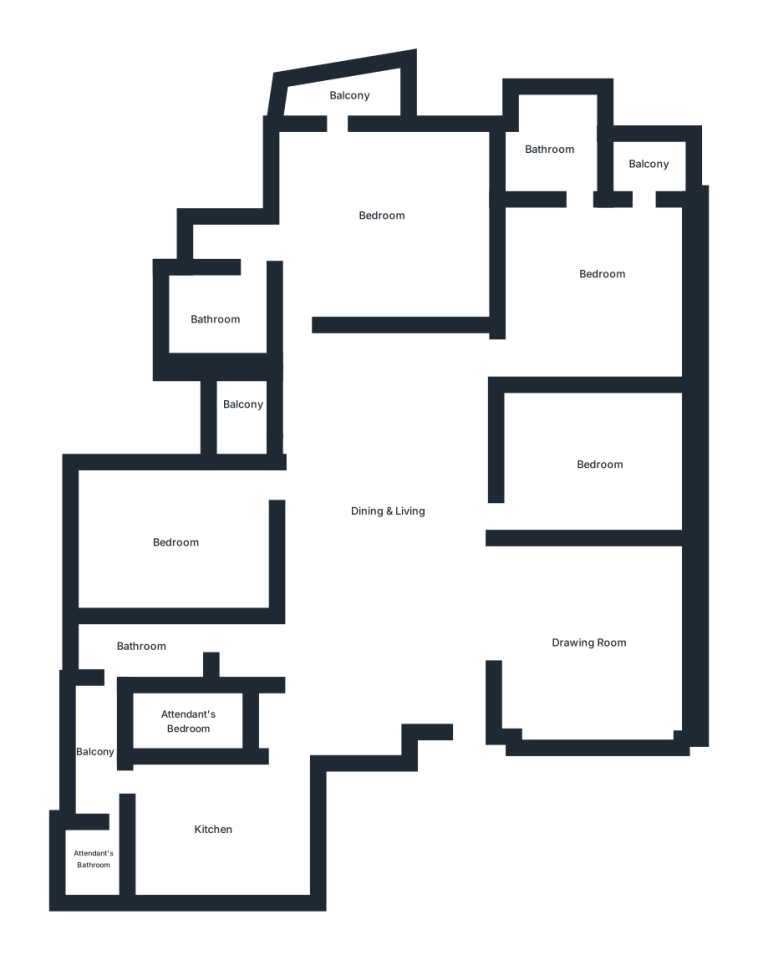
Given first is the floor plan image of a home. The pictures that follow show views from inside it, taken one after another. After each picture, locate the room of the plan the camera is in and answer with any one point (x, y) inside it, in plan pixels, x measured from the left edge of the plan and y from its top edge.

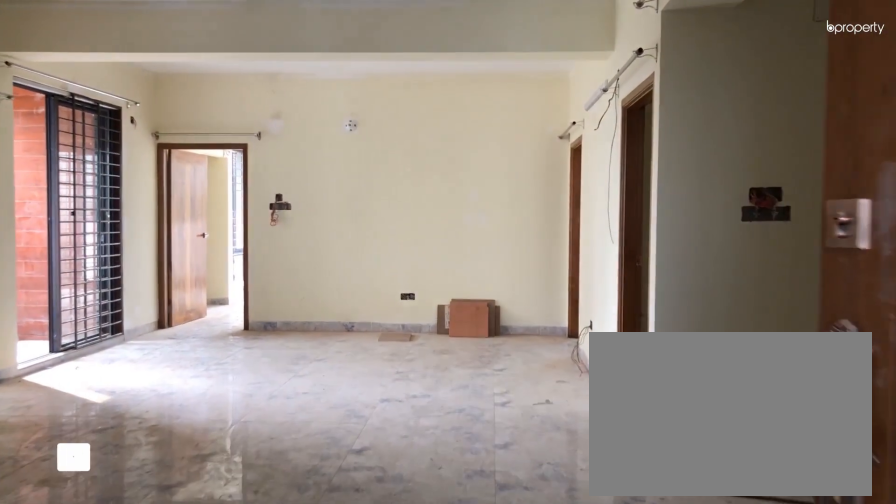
(451, 688)
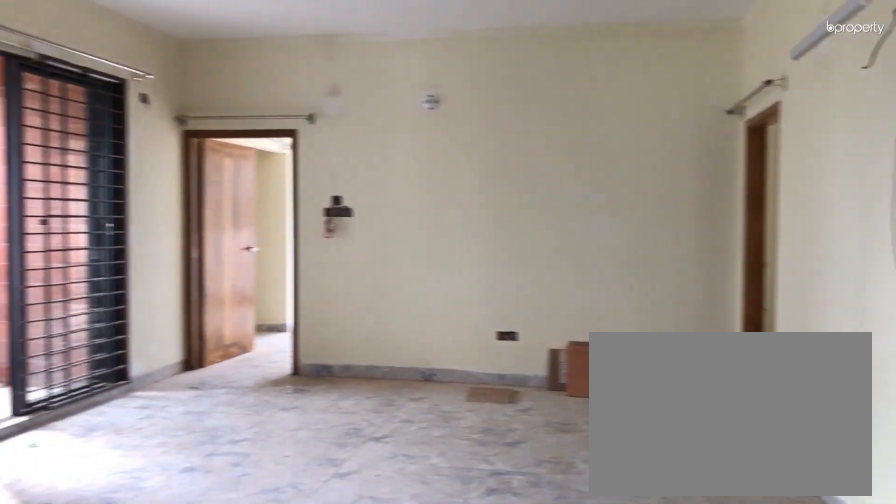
(386, 508)
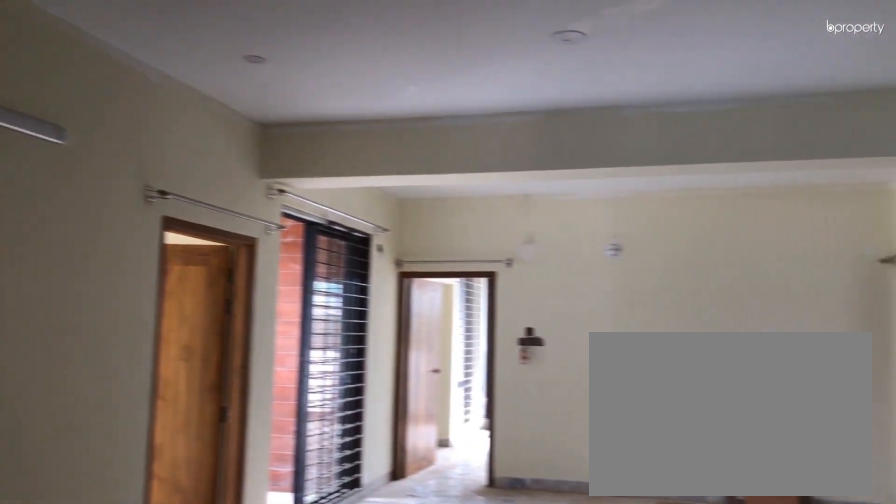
(386, 508)
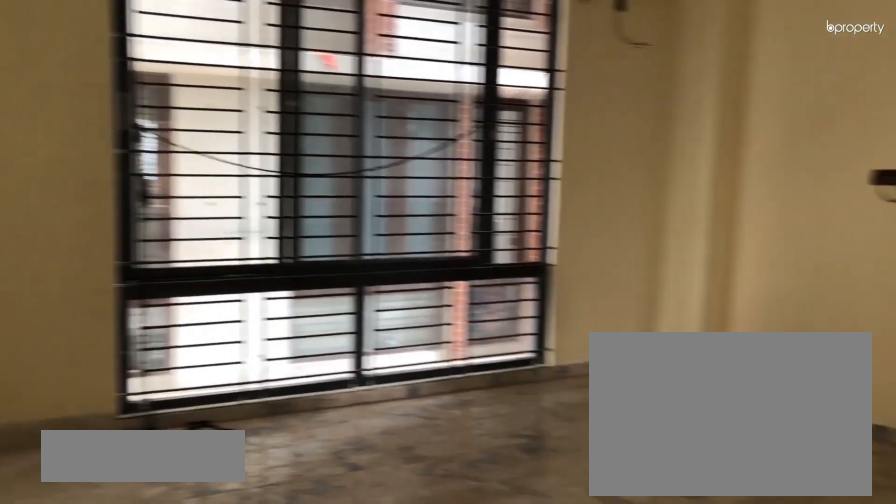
(589, 649)
